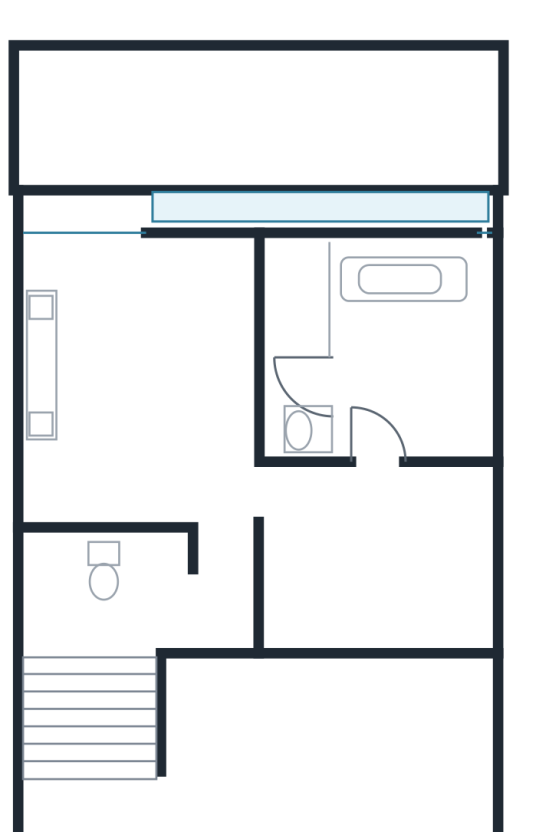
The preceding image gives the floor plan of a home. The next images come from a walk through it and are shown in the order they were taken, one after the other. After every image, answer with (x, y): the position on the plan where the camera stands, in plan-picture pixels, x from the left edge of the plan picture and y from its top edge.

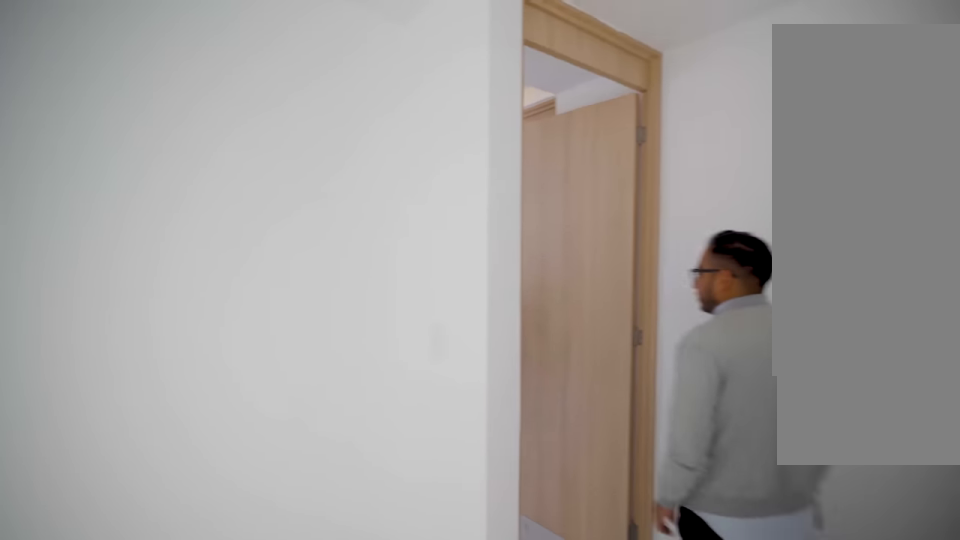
(127, 627)
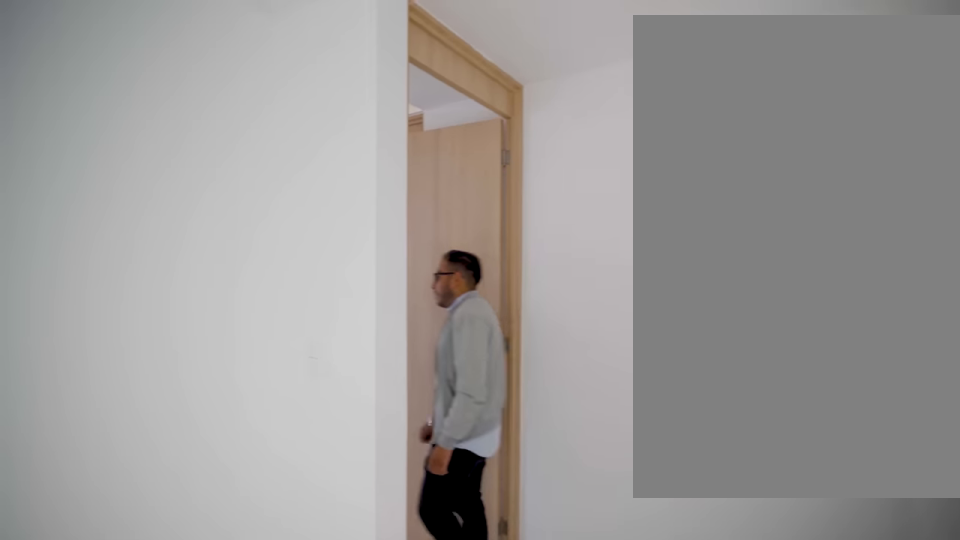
(128, 627)
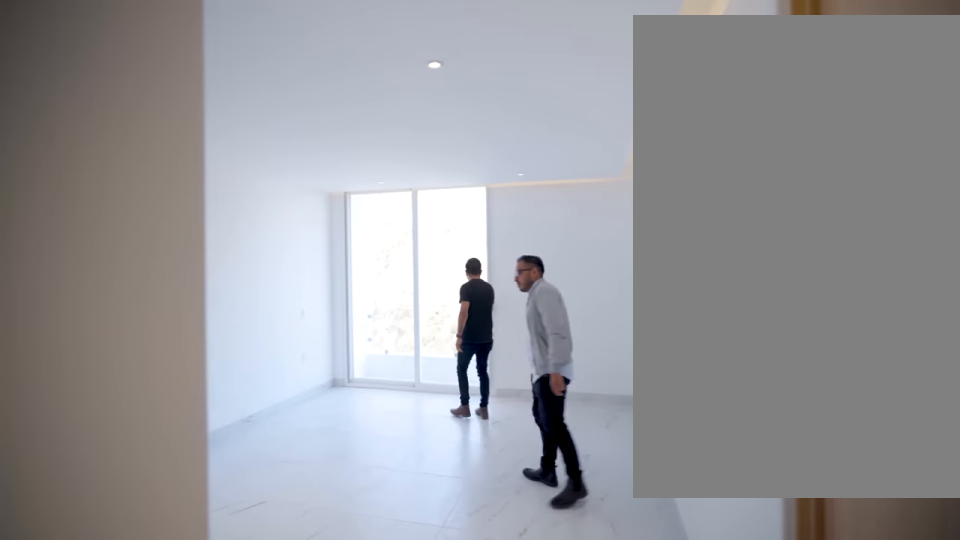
(207, 627)
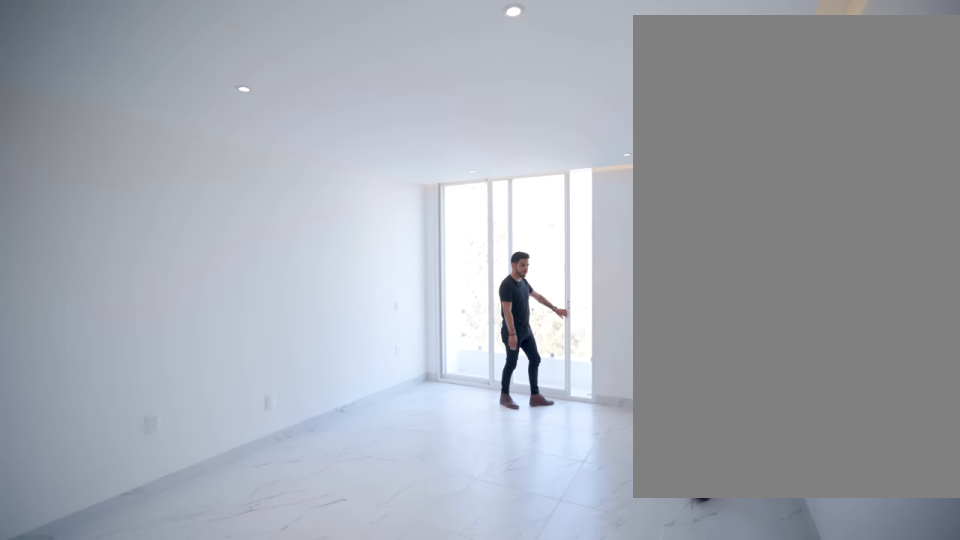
(233, 612)
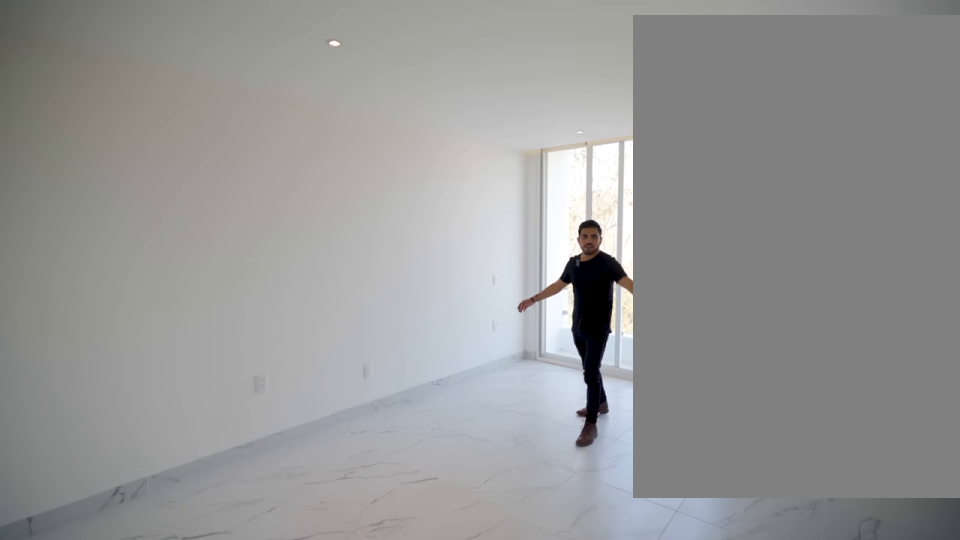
(221, 500)
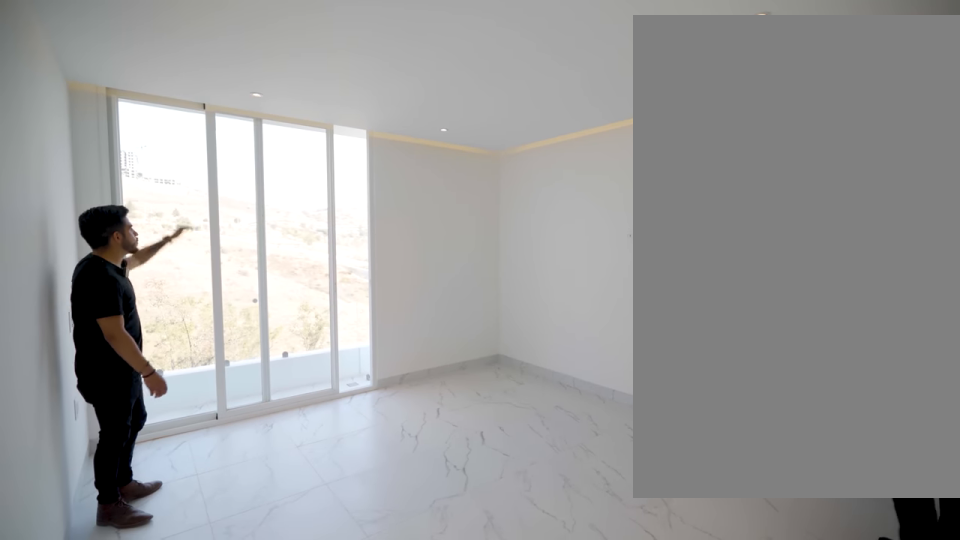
(102, 496)
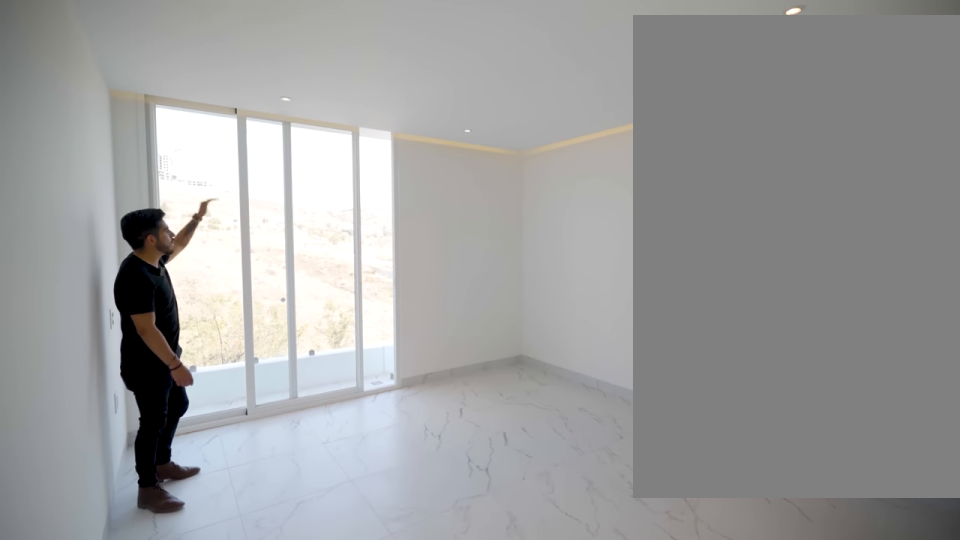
(84, 496)
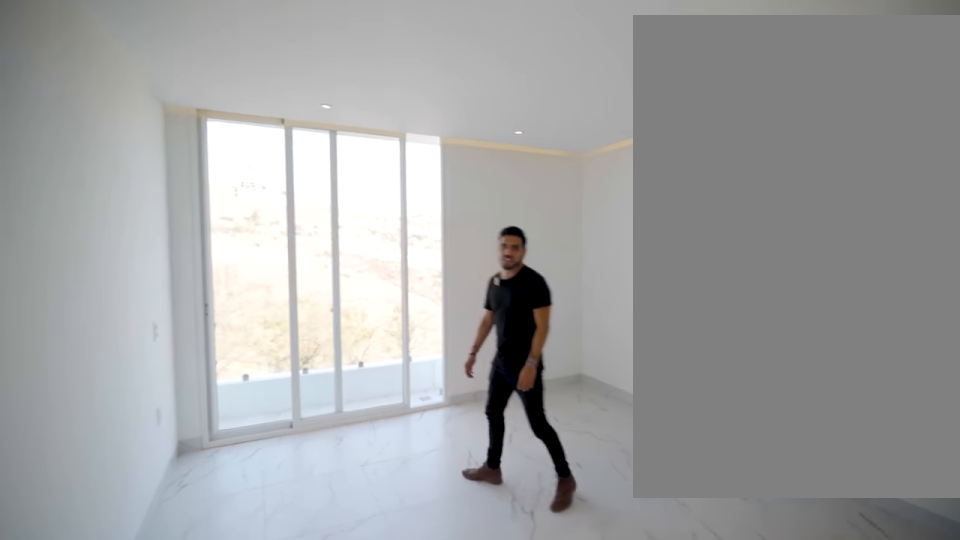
(84, 496)
